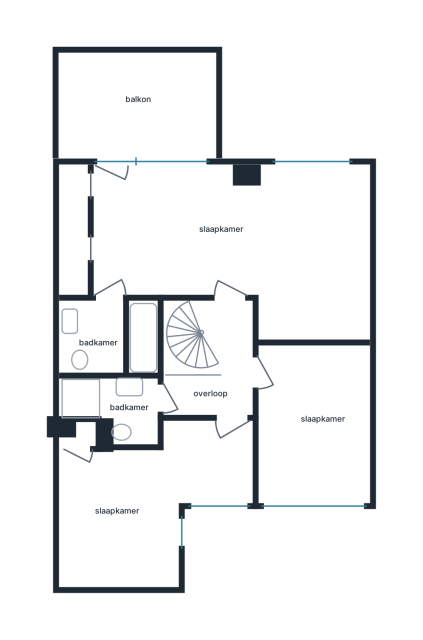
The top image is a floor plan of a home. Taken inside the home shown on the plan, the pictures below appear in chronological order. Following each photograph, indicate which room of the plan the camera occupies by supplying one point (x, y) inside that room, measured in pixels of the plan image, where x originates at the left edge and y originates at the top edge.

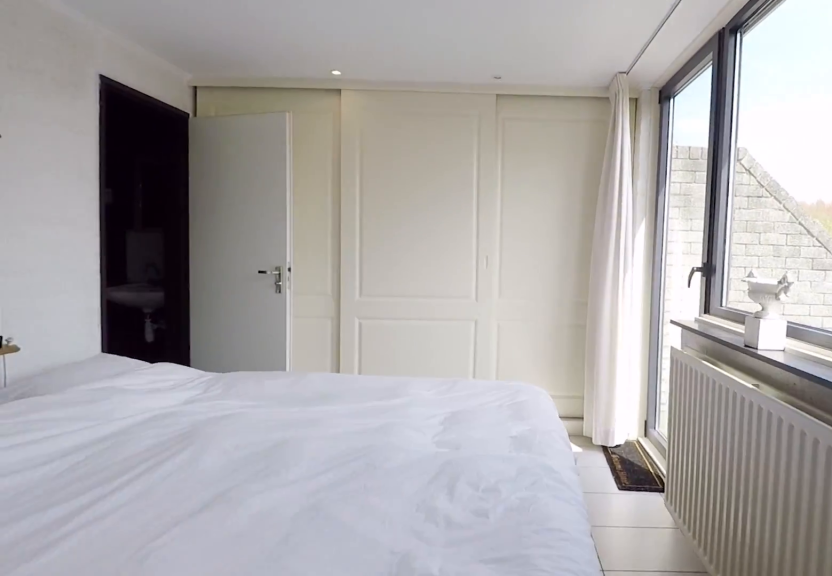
(240, 247)
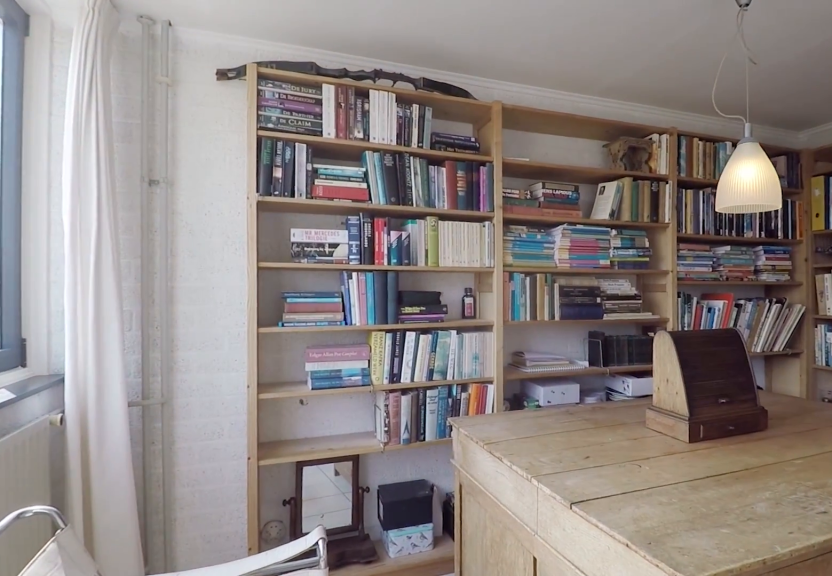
(240, 247)
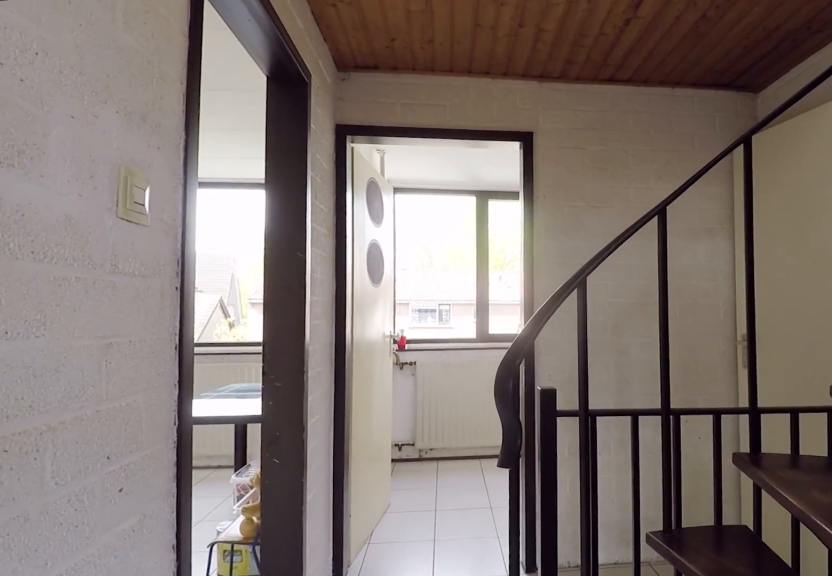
(216, 365)
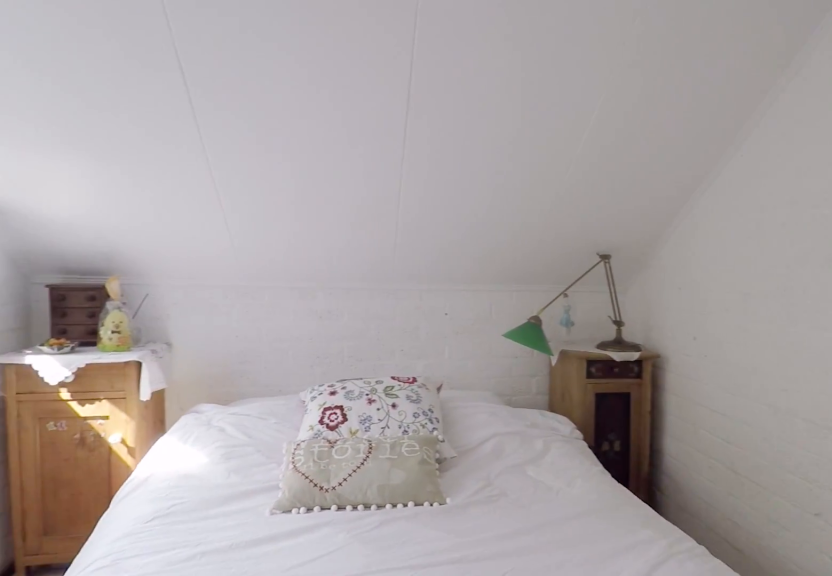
(151, 488)
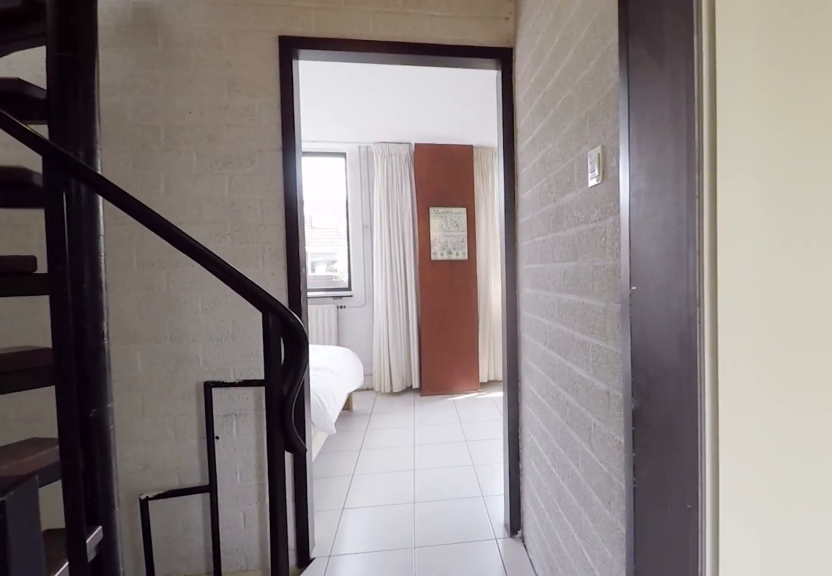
(216, 365)
